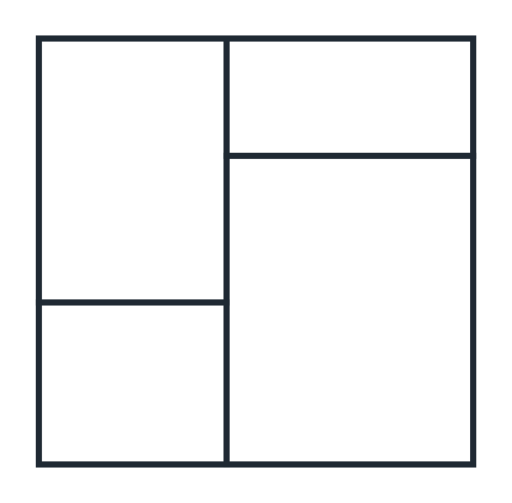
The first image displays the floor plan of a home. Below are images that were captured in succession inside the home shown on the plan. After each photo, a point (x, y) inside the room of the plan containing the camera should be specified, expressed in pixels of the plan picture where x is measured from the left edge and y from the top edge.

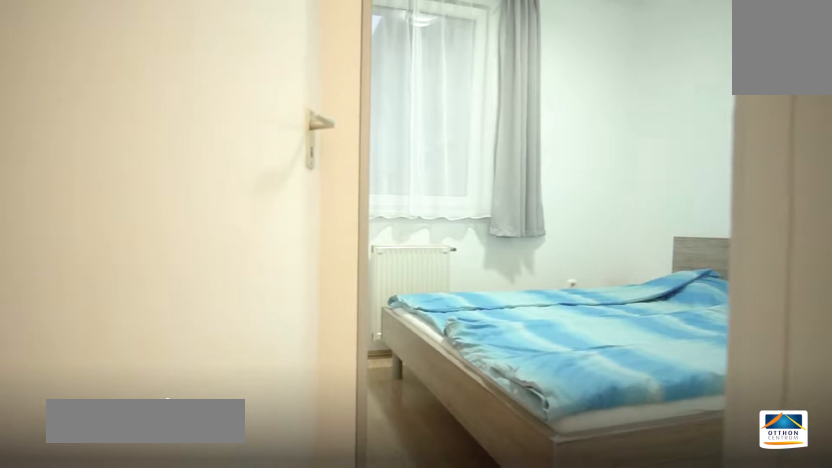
(350, 98)
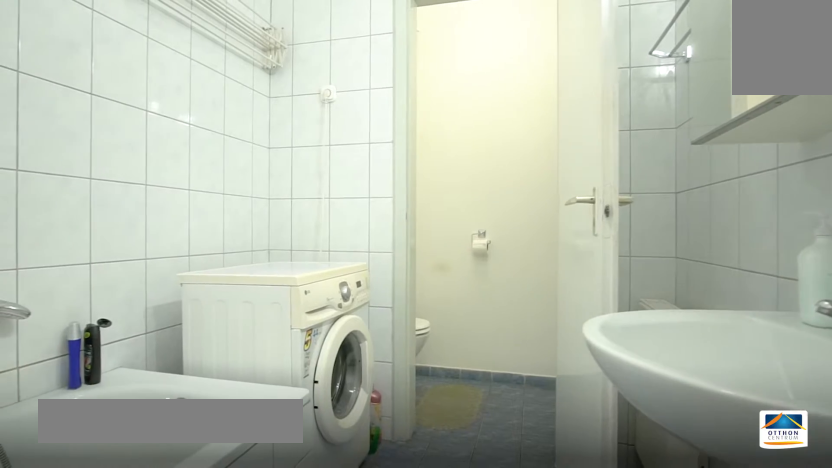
(134, 379)
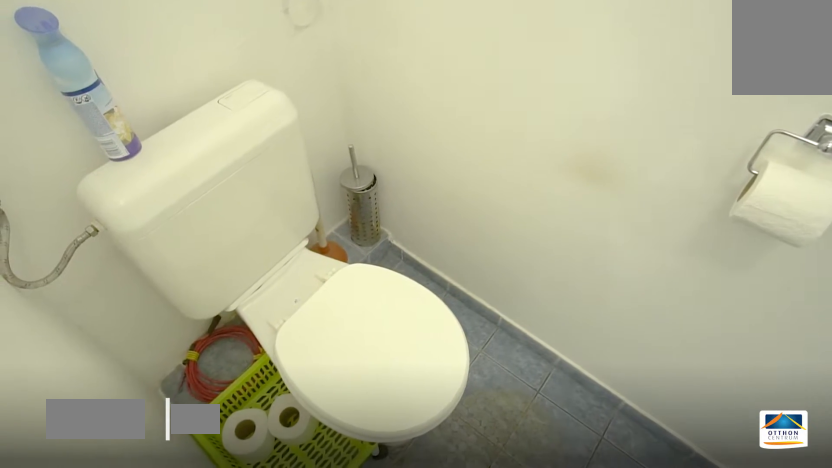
(135, 381)
